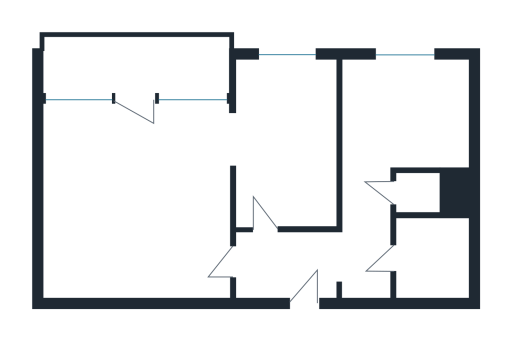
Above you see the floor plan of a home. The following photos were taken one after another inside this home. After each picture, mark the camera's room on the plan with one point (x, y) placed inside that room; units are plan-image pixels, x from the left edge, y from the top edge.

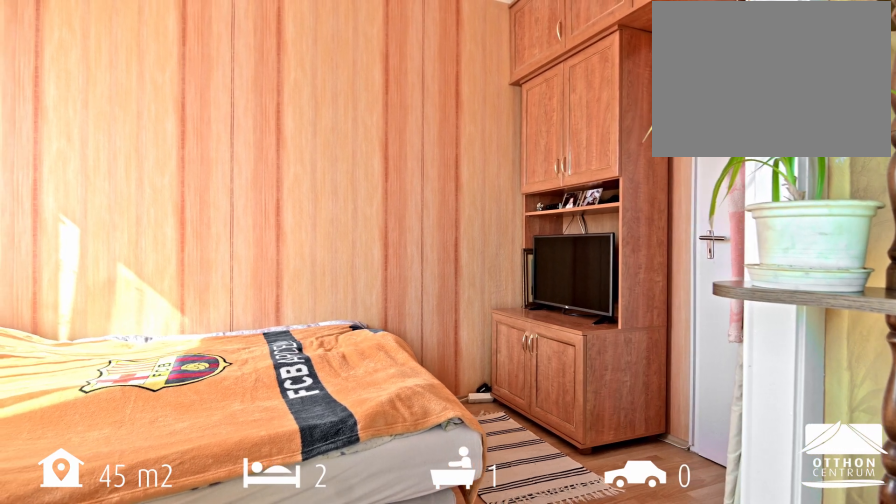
(287, 144)
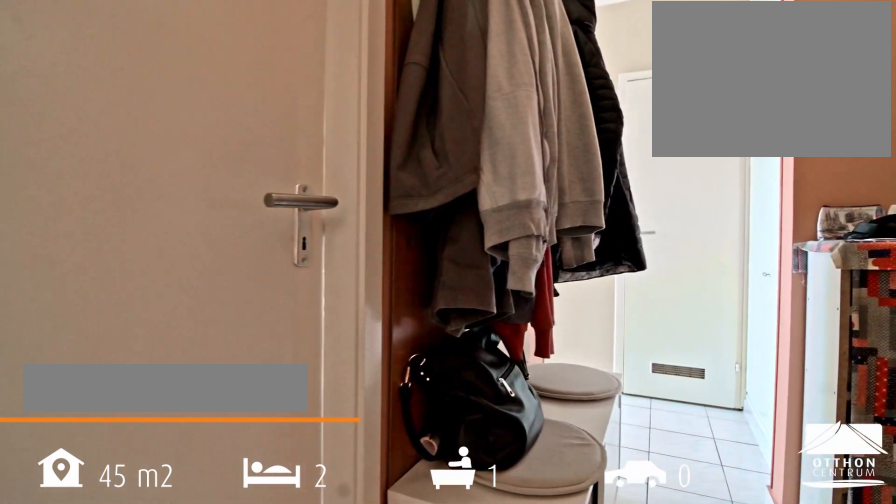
(355, 254)
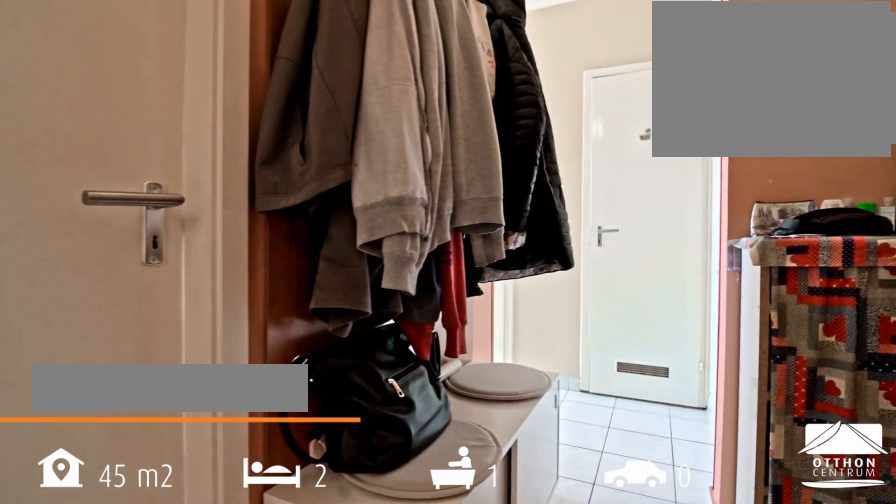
(355, 254)
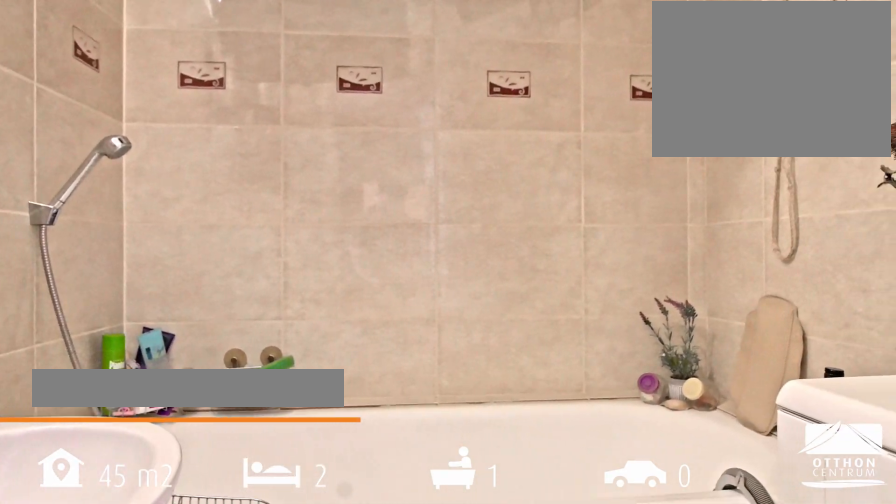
(435, 263)
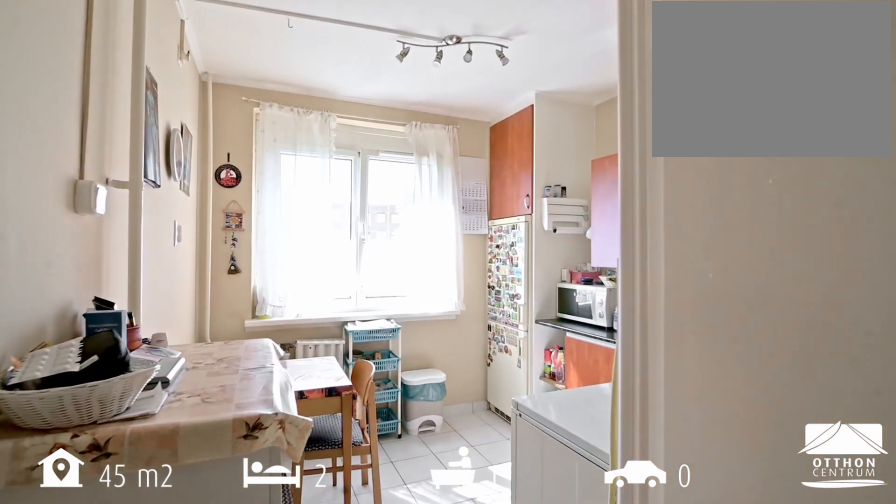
(411, 108)
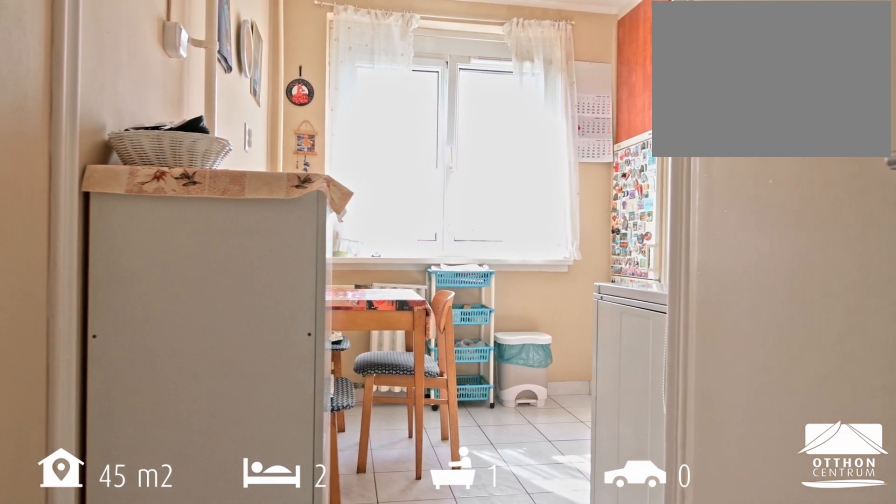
(411, 108)
